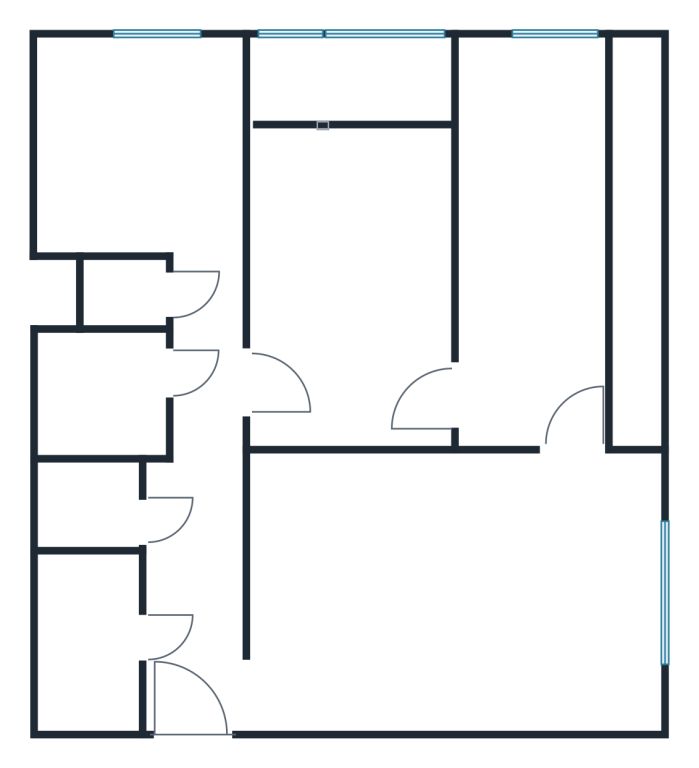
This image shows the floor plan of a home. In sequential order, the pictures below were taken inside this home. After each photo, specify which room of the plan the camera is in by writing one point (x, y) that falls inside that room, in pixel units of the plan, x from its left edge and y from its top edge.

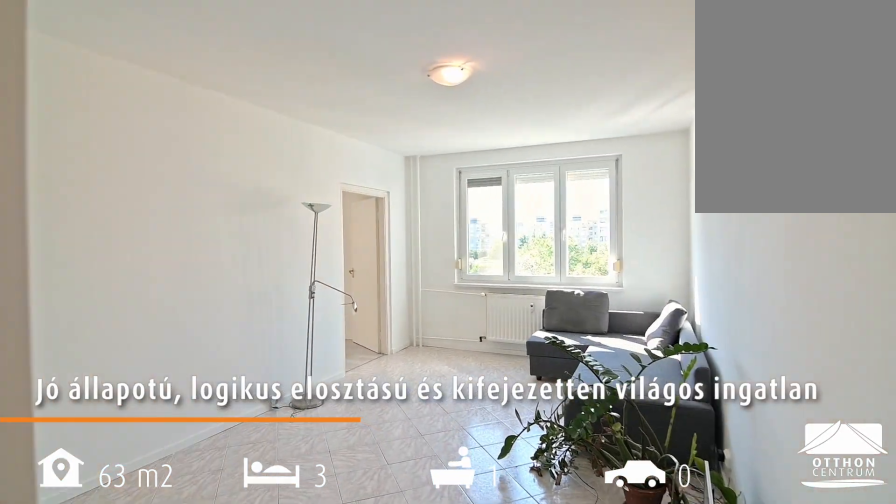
(457, 596)
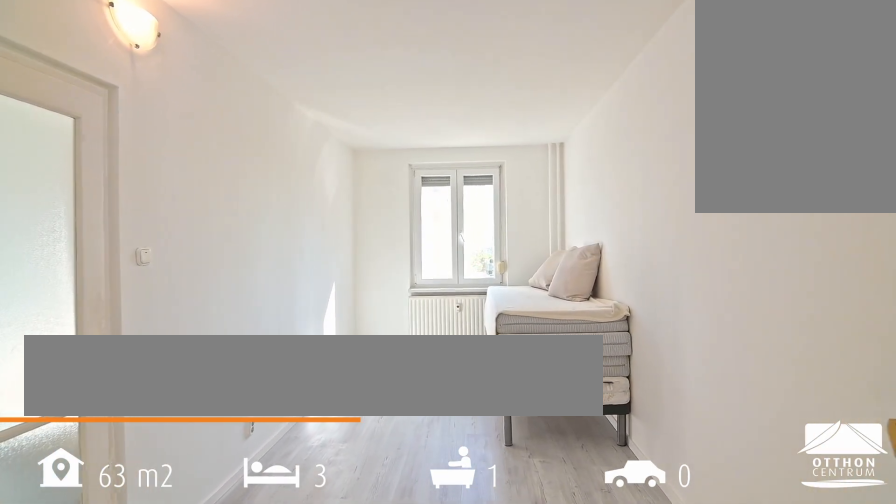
(538, 263)
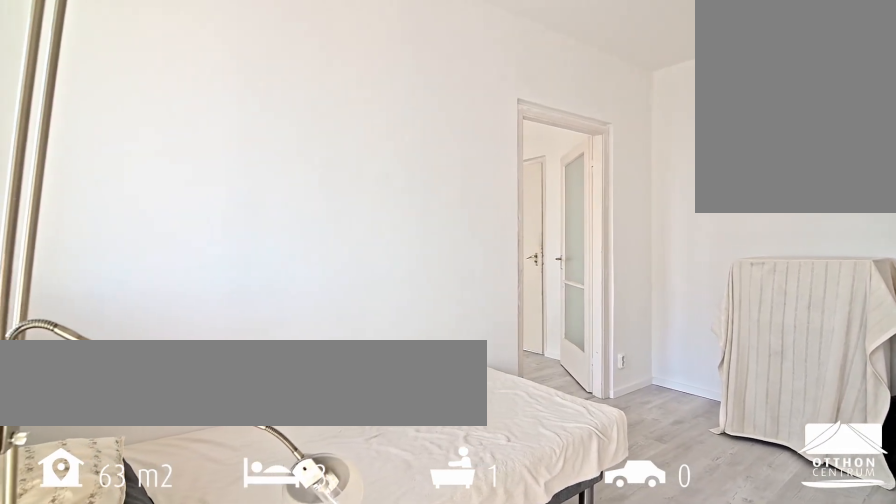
(359, 285)
